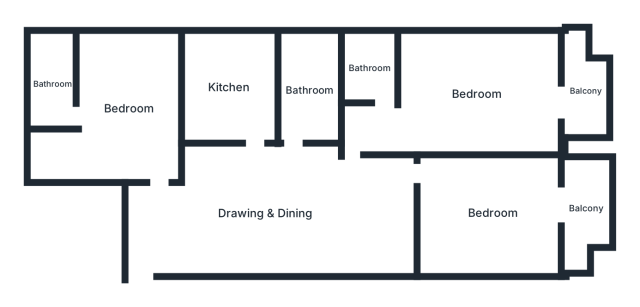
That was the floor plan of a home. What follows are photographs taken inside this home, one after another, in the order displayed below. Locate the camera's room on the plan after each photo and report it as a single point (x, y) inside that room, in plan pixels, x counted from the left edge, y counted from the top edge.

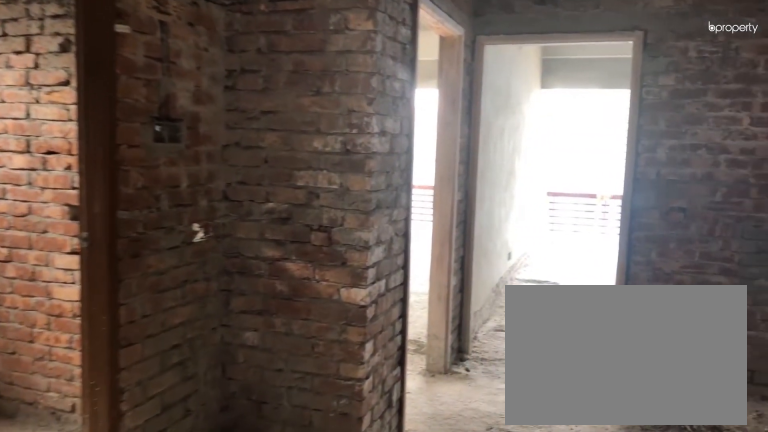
(264, 213)
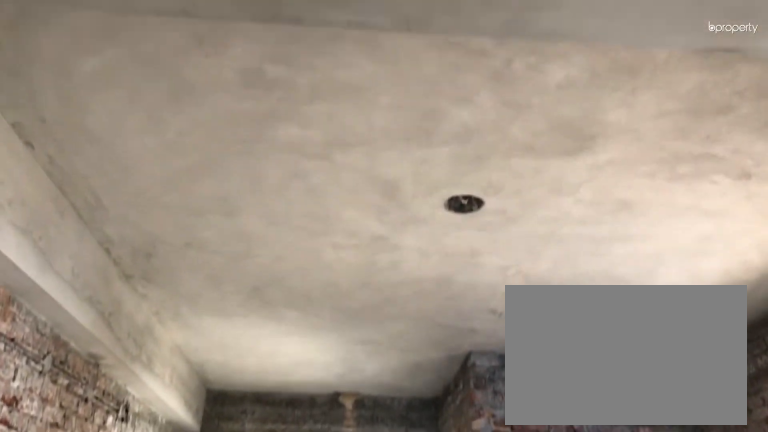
(264, 214)
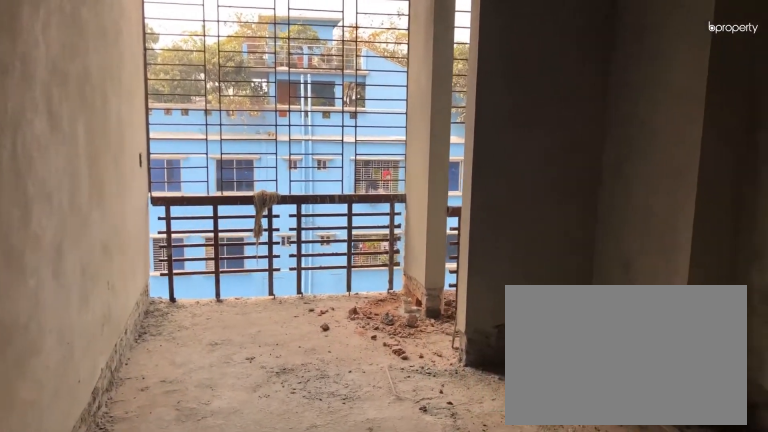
(492, 213)
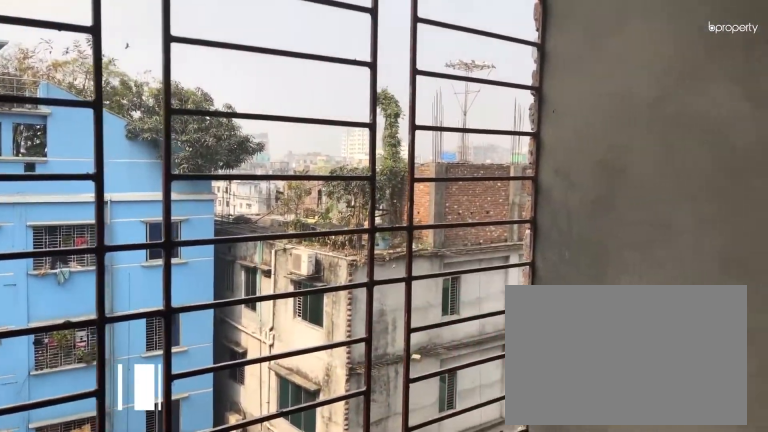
(585, 207)
